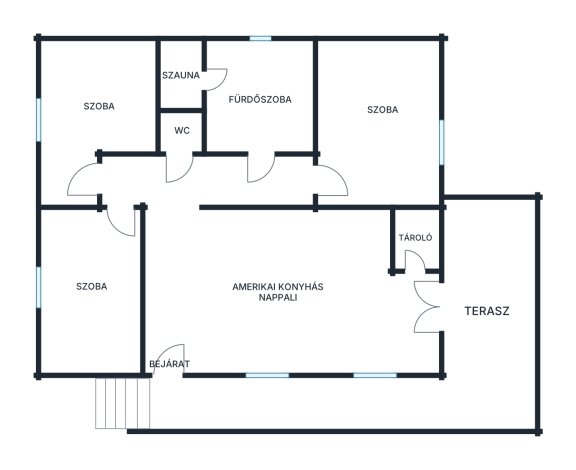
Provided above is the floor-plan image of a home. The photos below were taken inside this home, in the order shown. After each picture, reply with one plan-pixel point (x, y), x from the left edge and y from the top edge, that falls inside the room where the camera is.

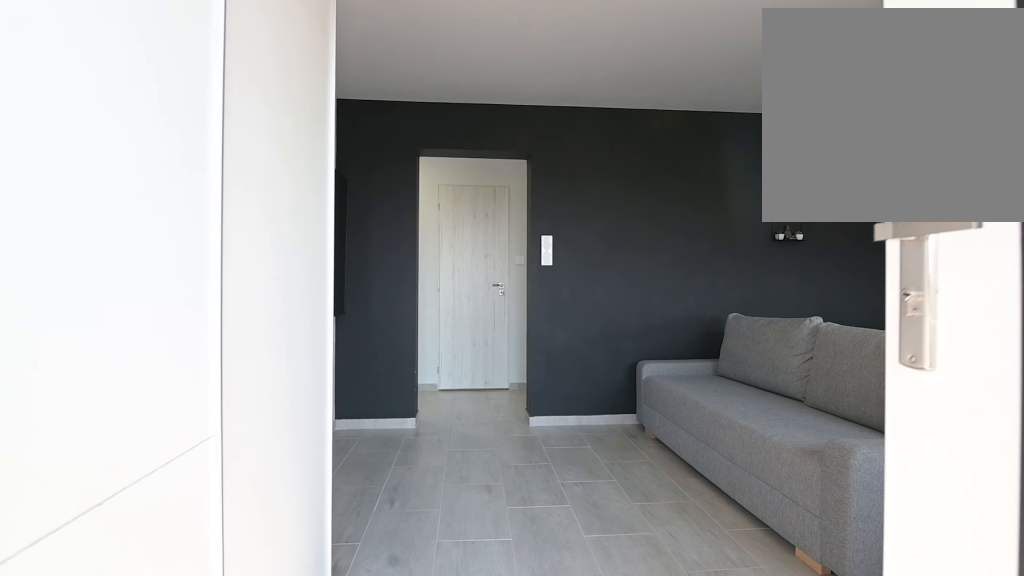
(215, 286)
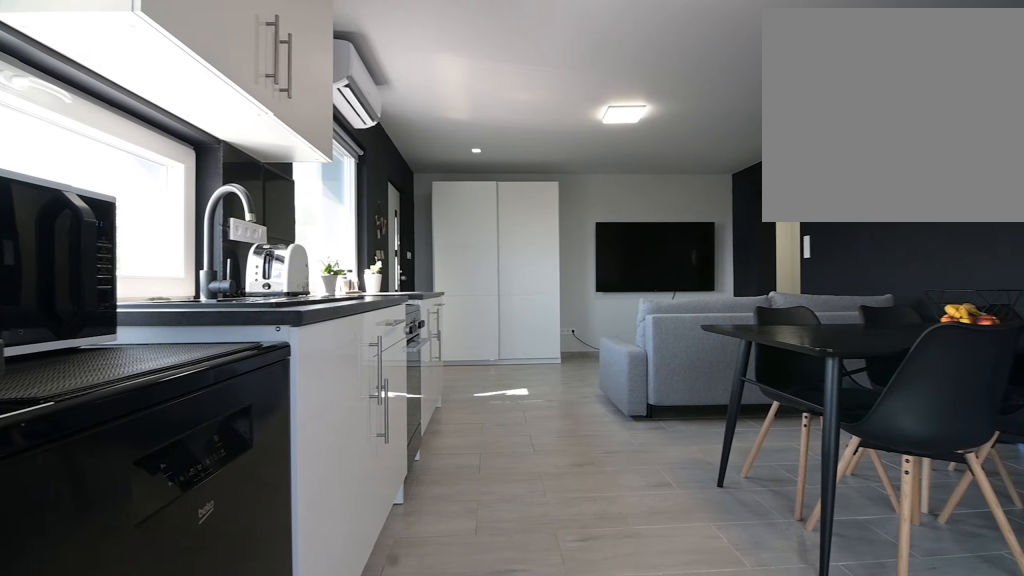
(215, 286)
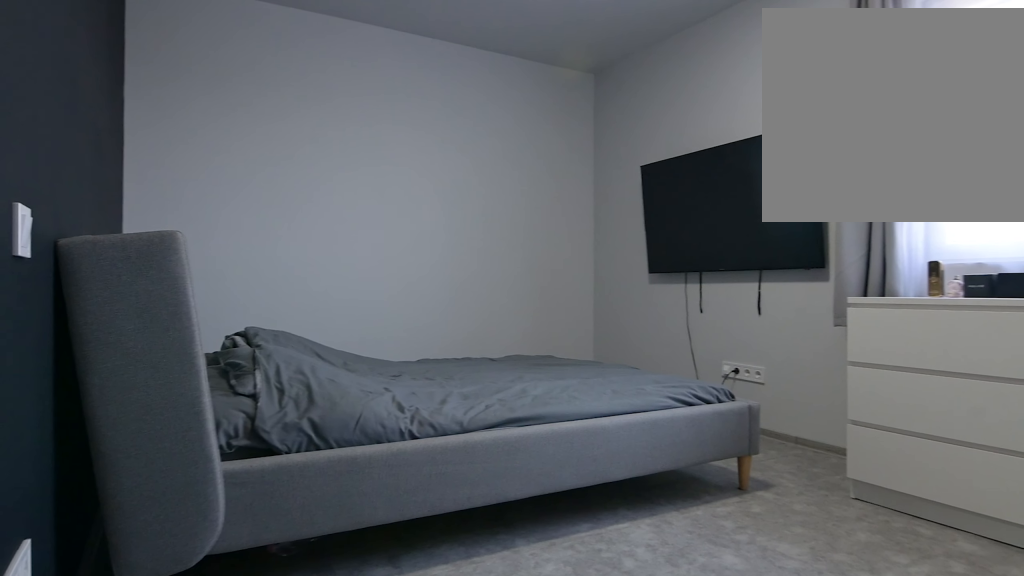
(374, 133)
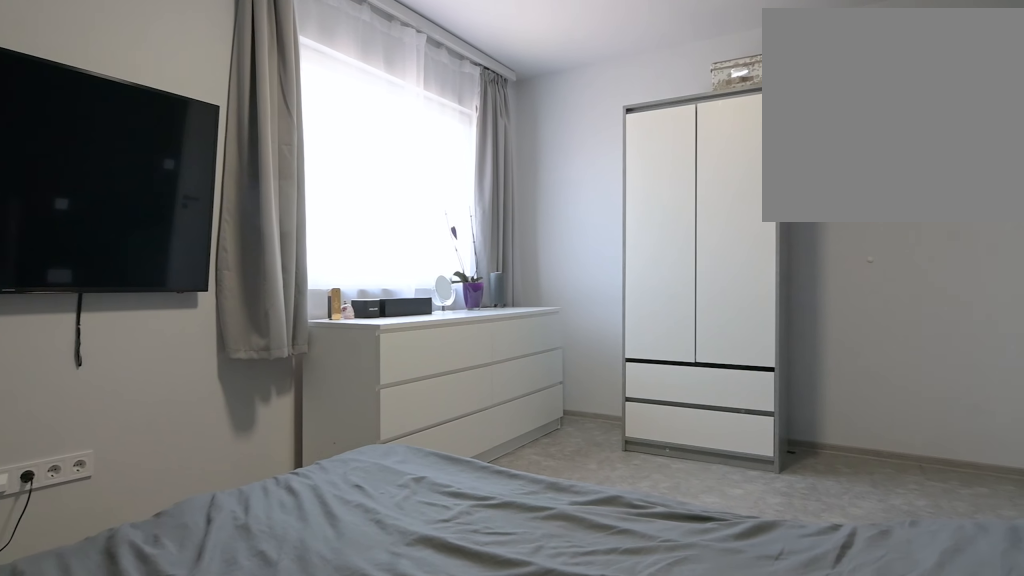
(374, 133)
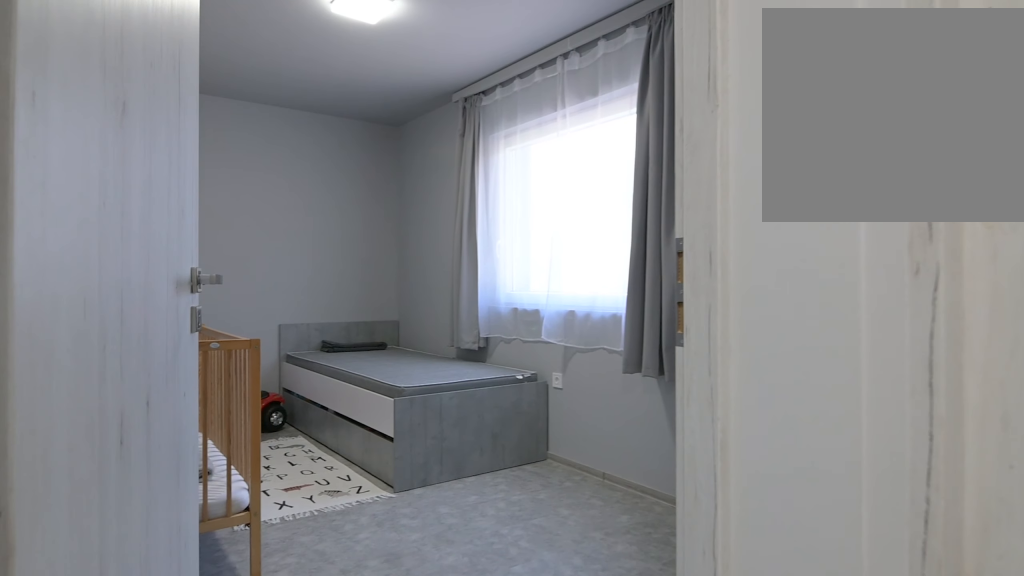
(95, 290)
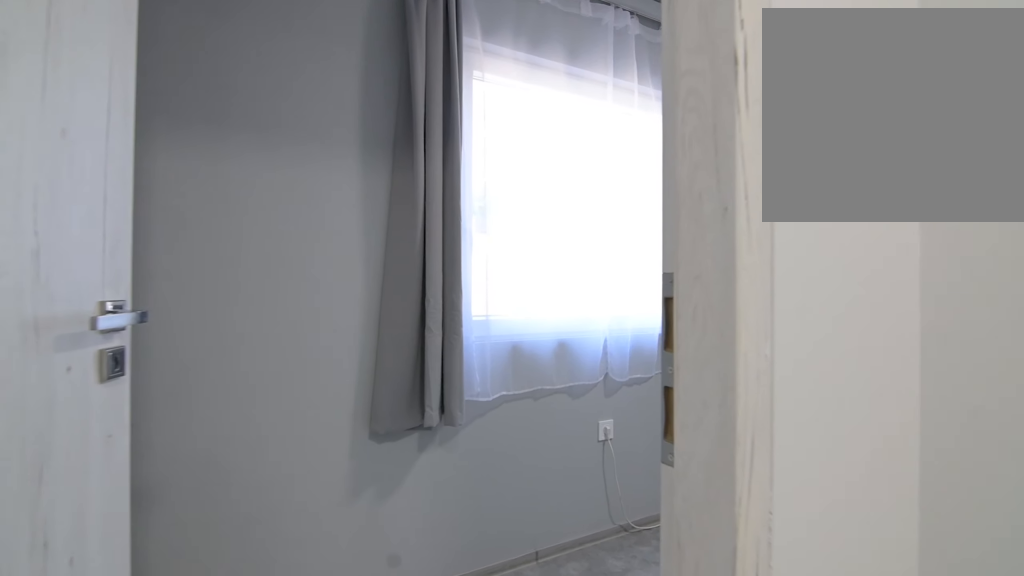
(96, 90)
